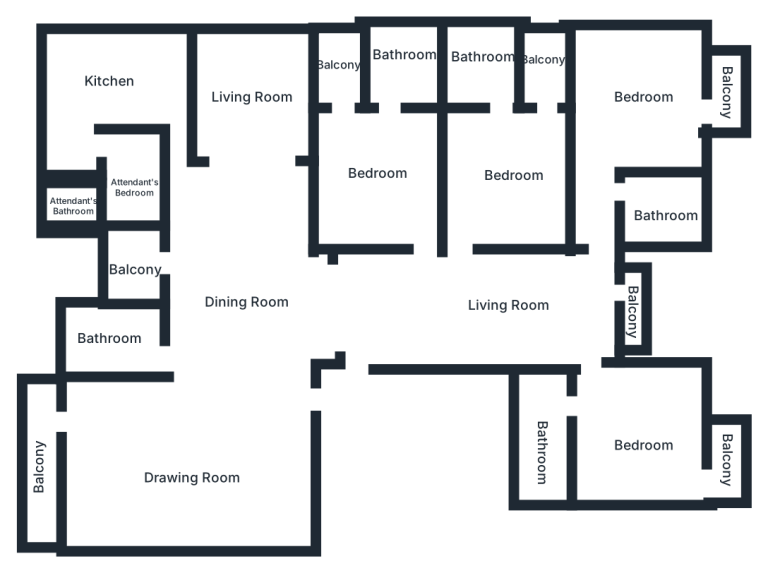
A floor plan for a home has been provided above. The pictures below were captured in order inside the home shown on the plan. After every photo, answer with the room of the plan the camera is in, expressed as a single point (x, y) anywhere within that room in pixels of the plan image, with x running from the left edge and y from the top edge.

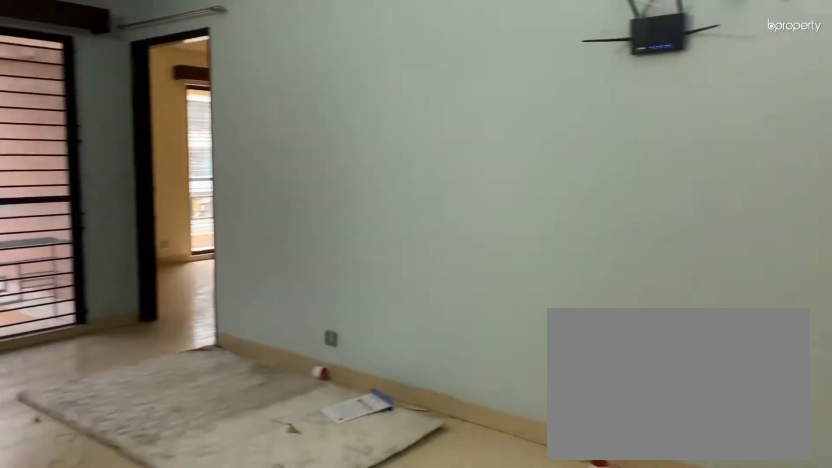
(471, 304)
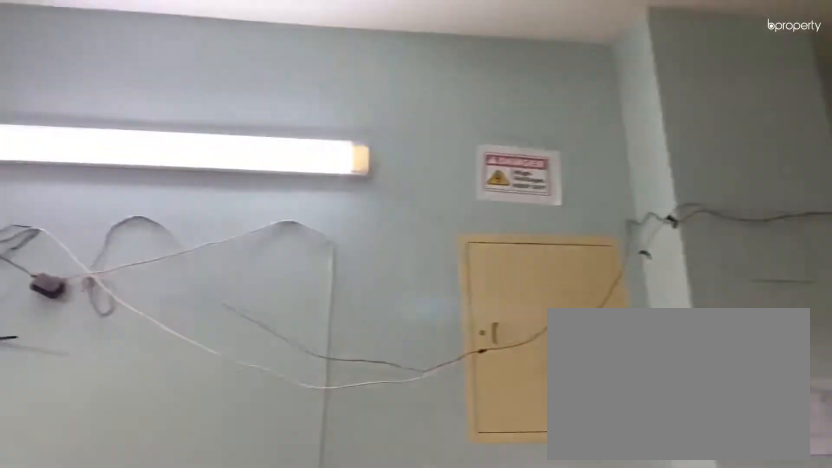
(429, 304)
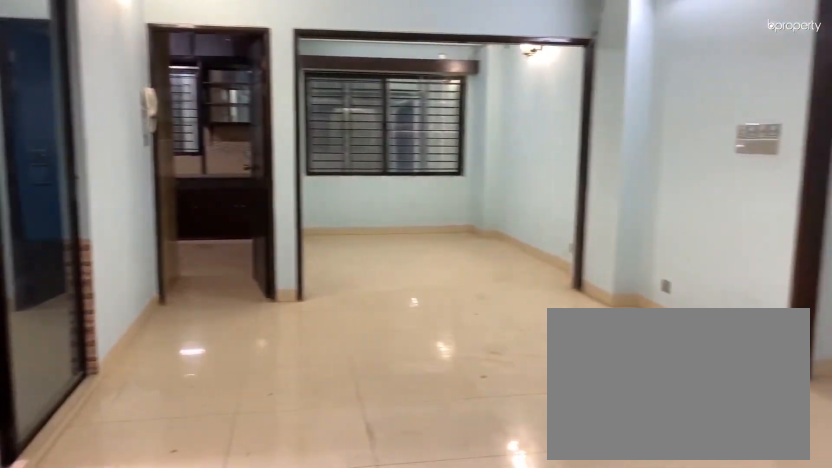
(236, 284)
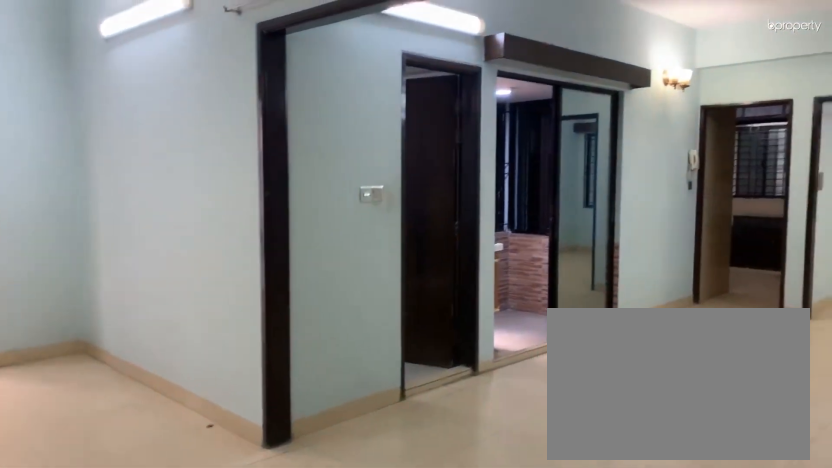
(191, 458)
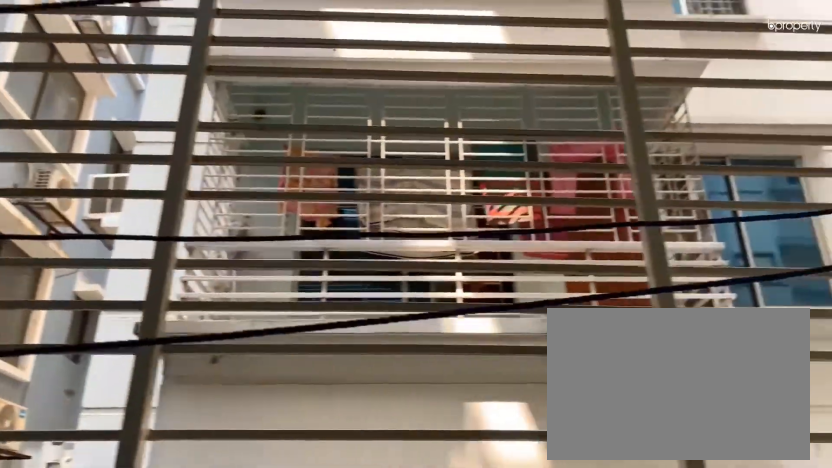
(36, 469)
